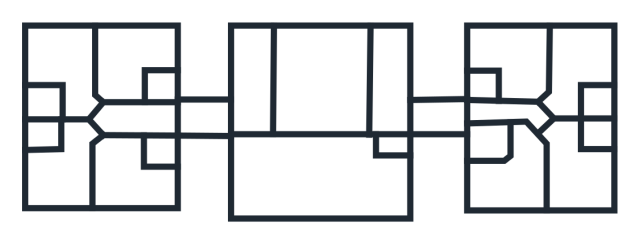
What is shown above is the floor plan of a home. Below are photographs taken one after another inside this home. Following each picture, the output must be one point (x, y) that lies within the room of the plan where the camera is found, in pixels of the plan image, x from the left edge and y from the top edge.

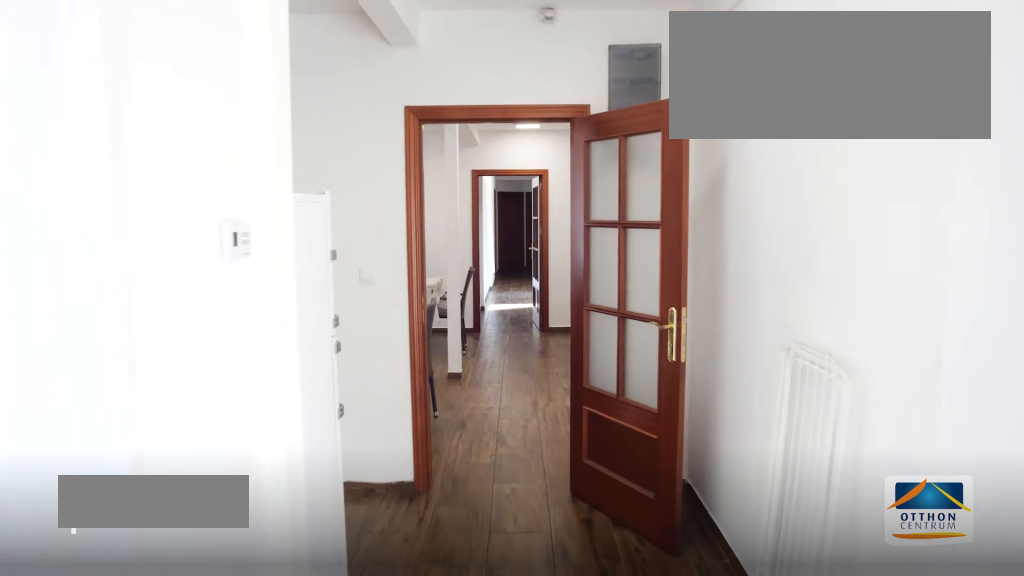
(198, 116)
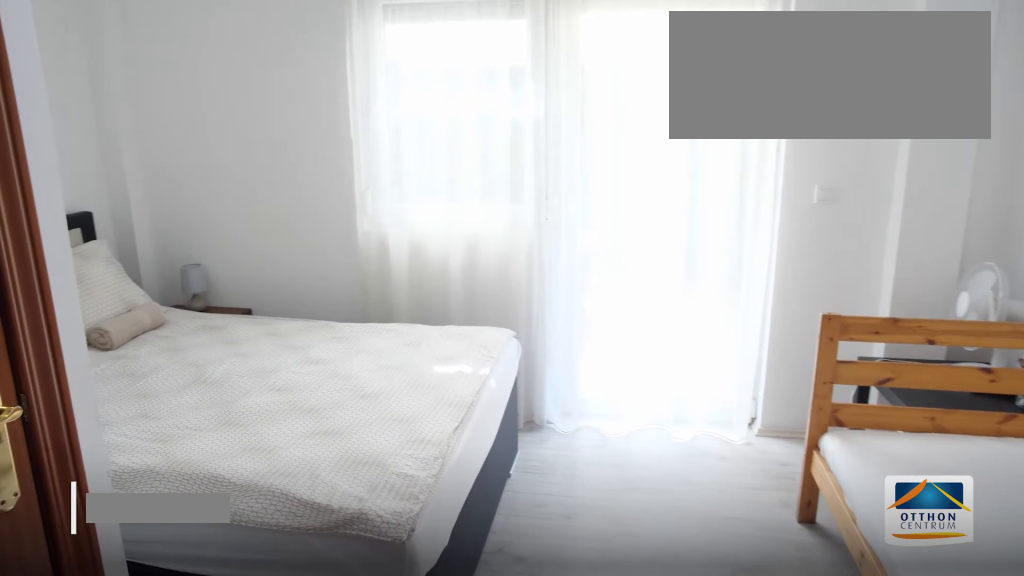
(117, 175)
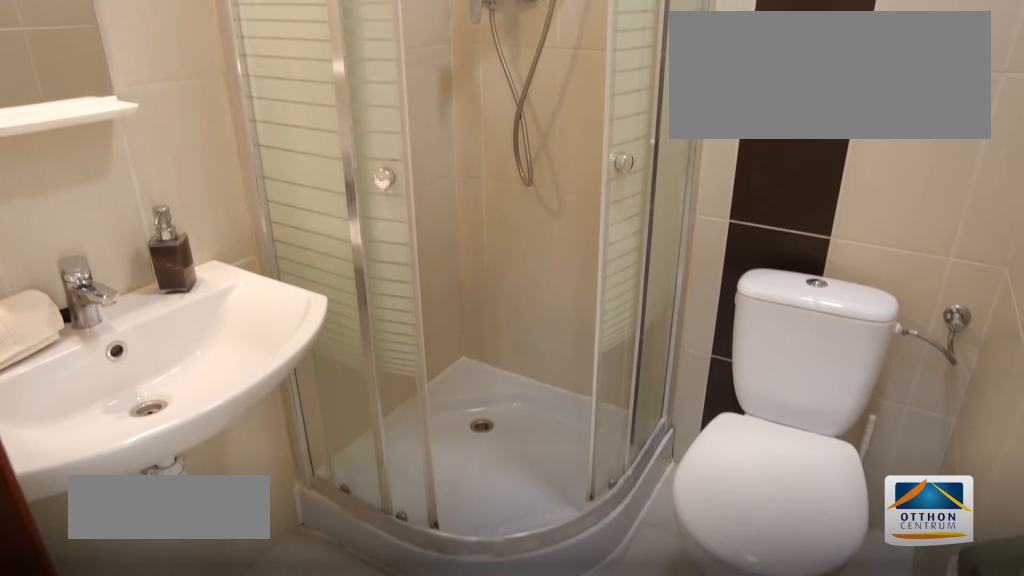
(160, 152)
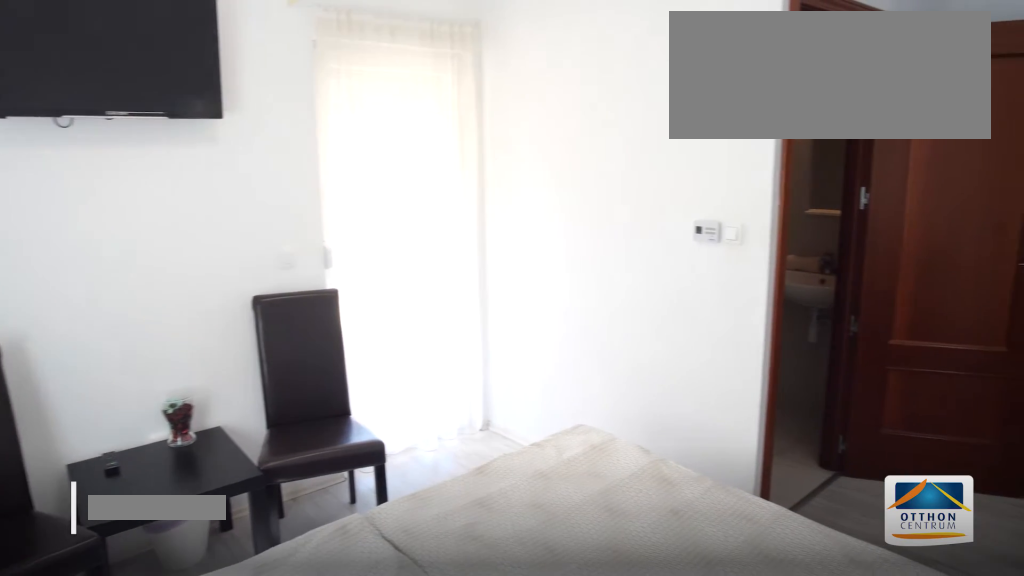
(61, 173)
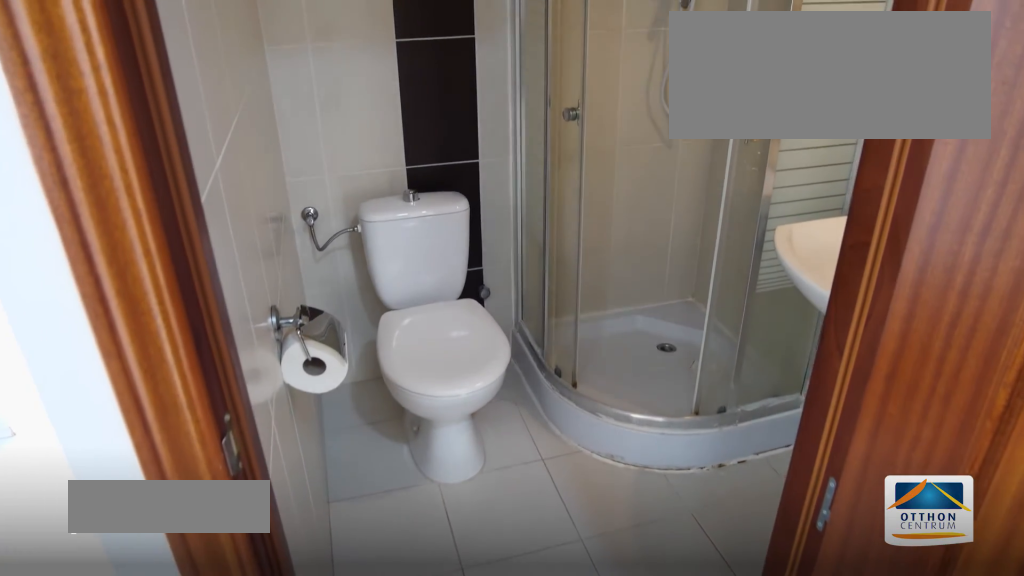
(45, 135)
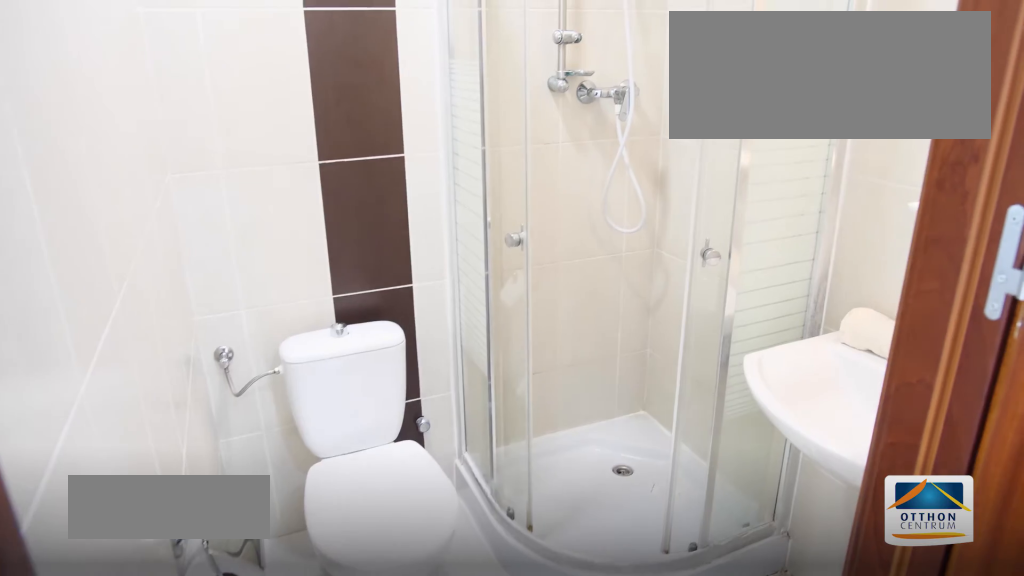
(45, 135)
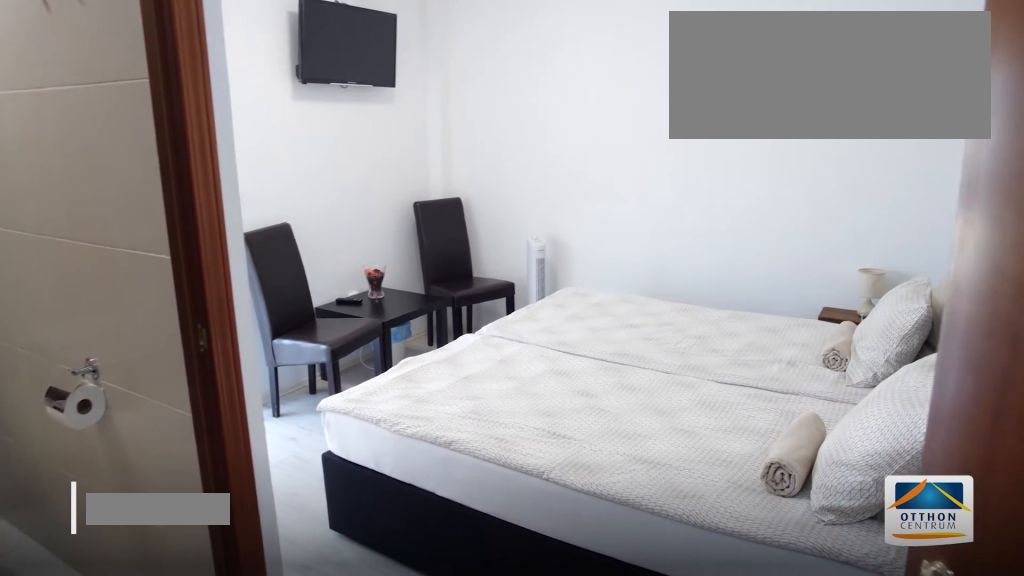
(57, 58)
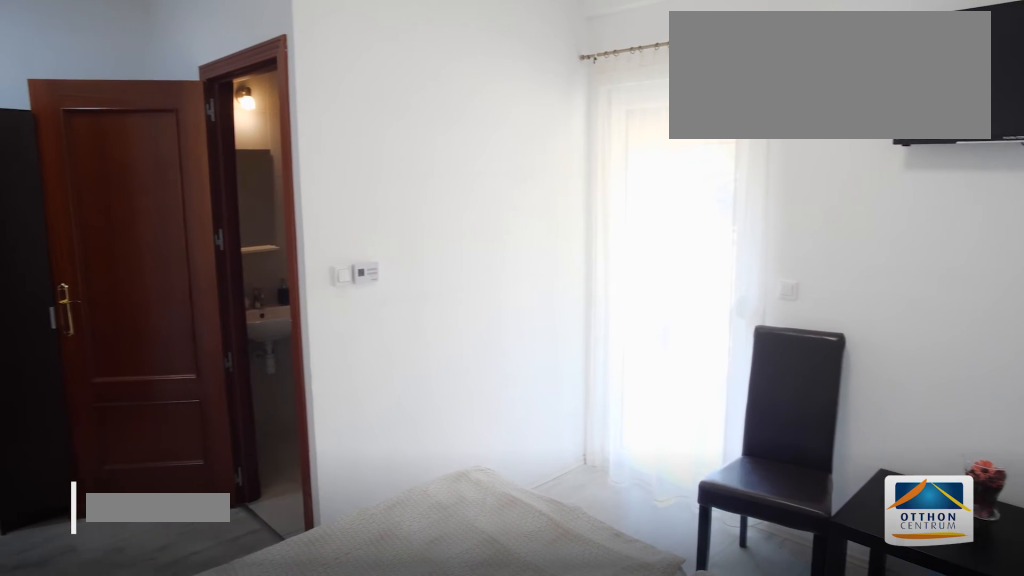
(57, 58)
